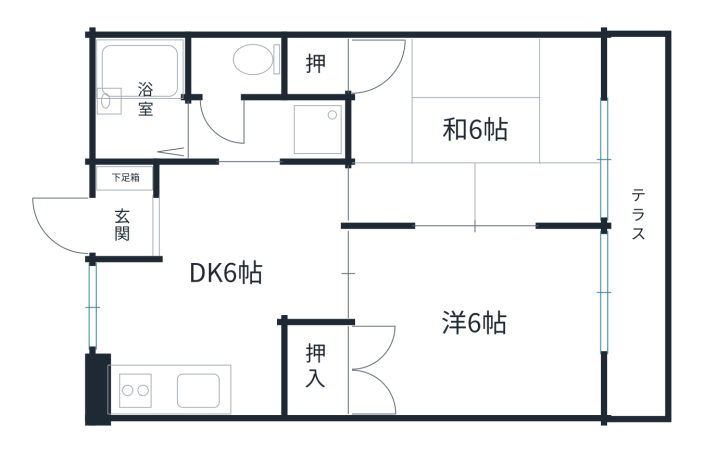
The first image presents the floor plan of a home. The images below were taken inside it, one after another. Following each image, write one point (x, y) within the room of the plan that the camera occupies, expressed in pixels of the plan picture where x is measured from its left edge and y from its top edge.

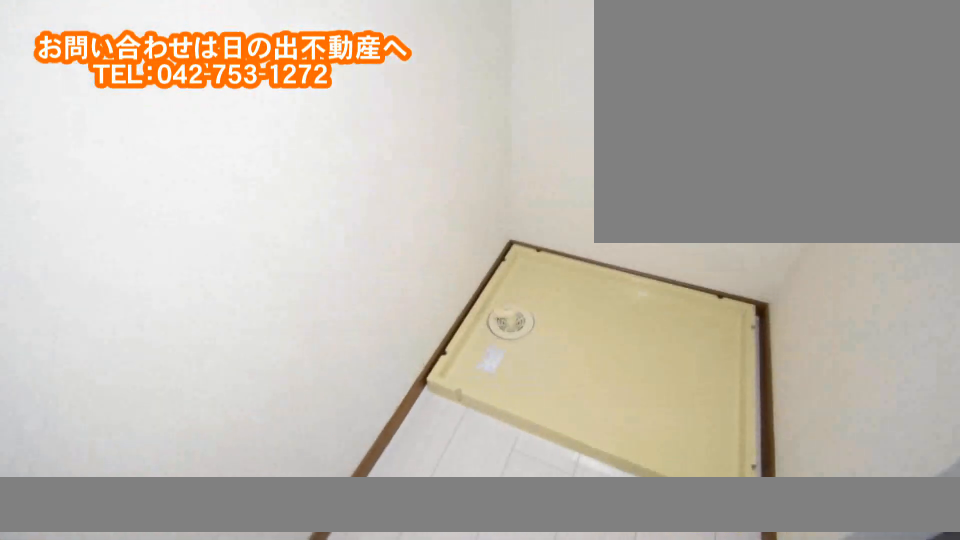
(246, 128)
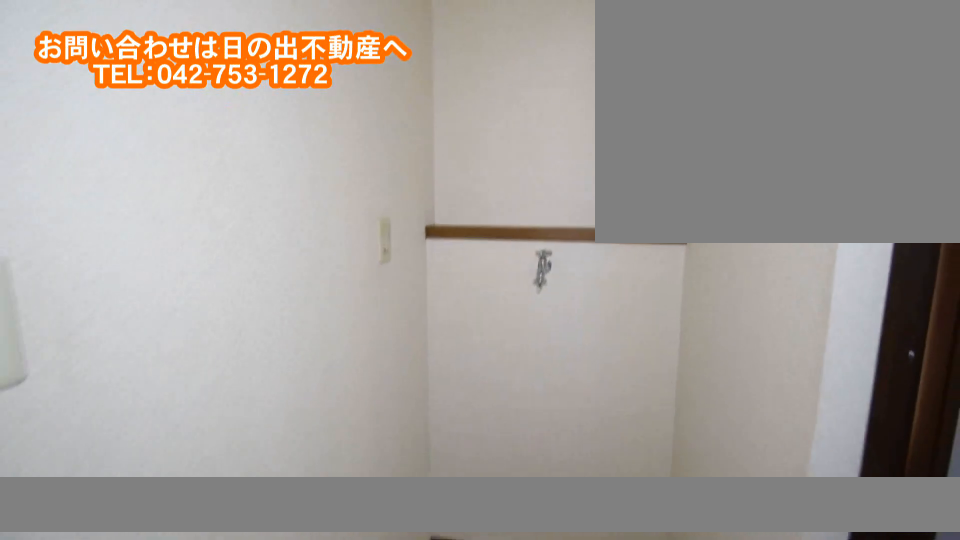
(246, 128)
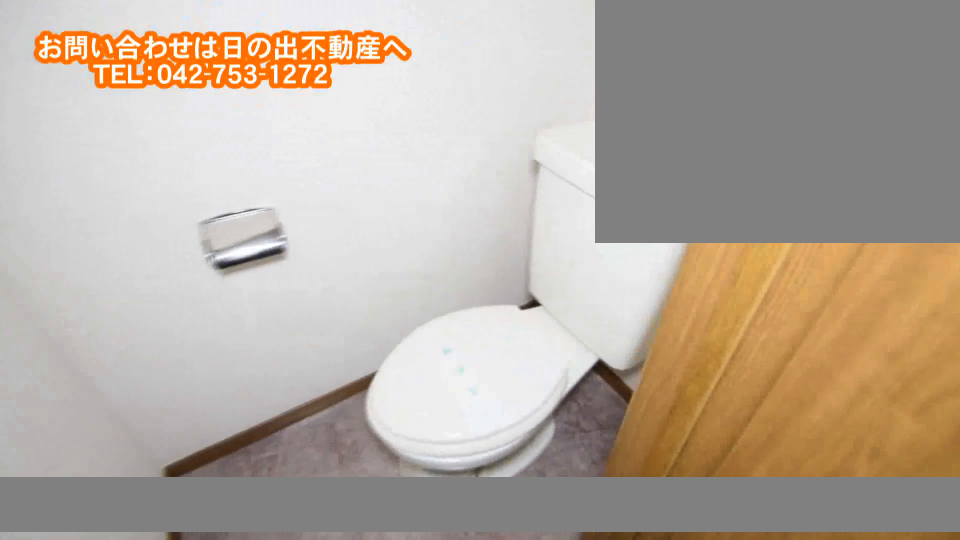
(229, 61)
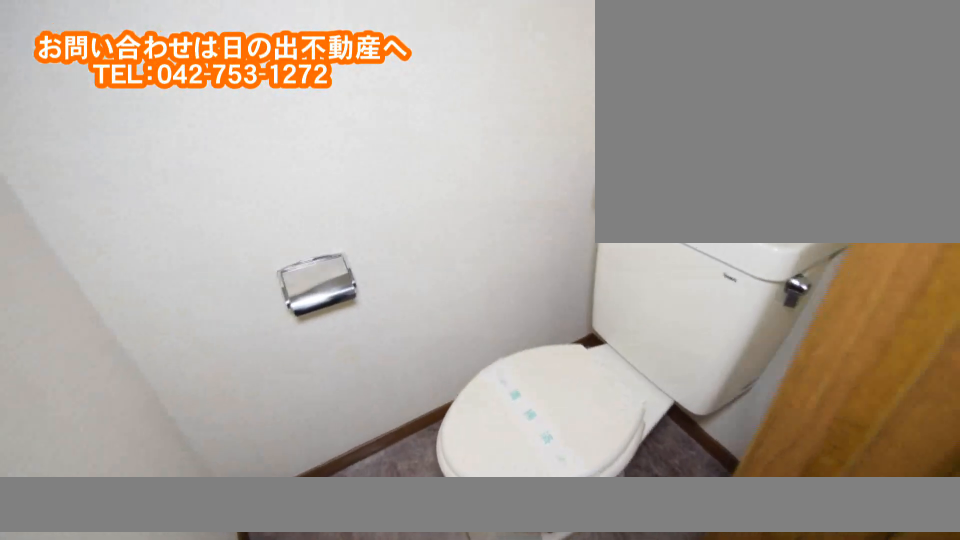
(228, 62)
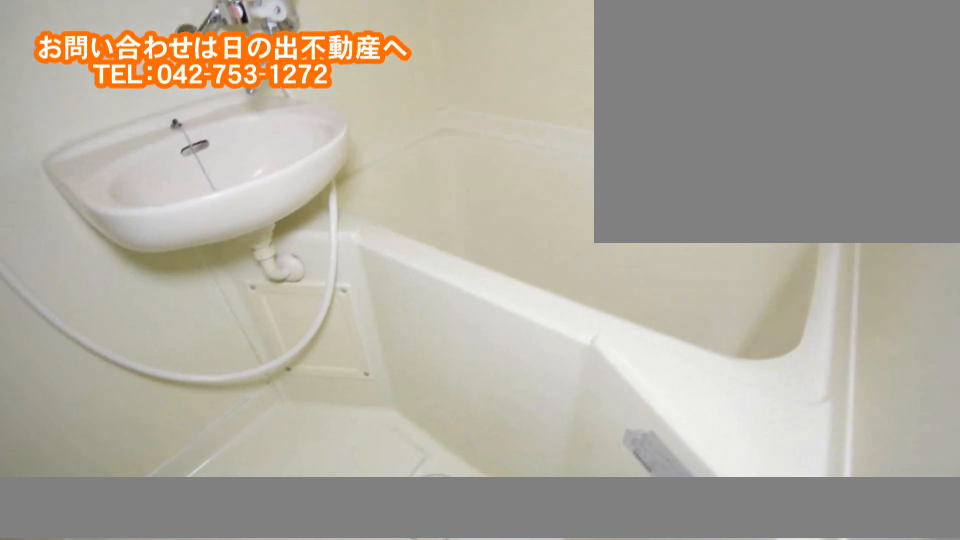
(143, 115)
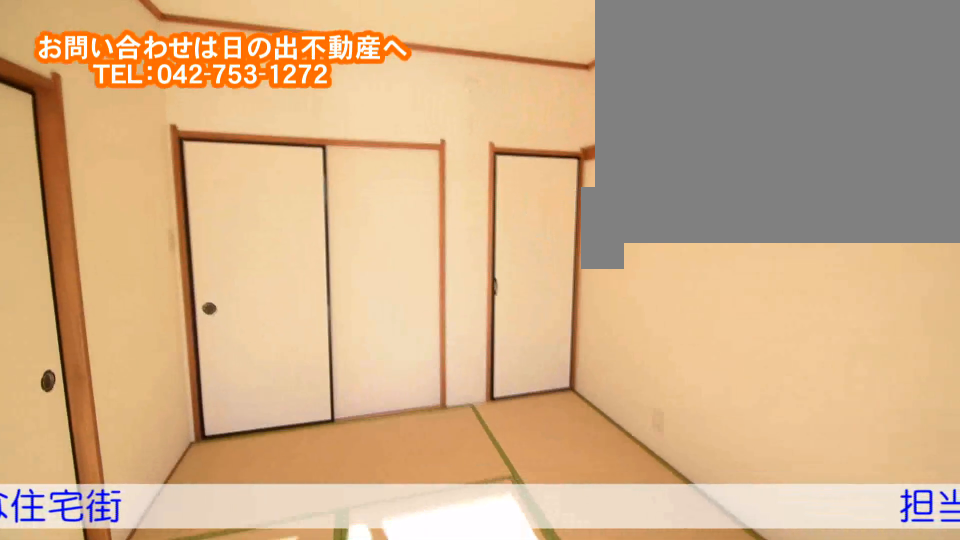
(536, 128)
